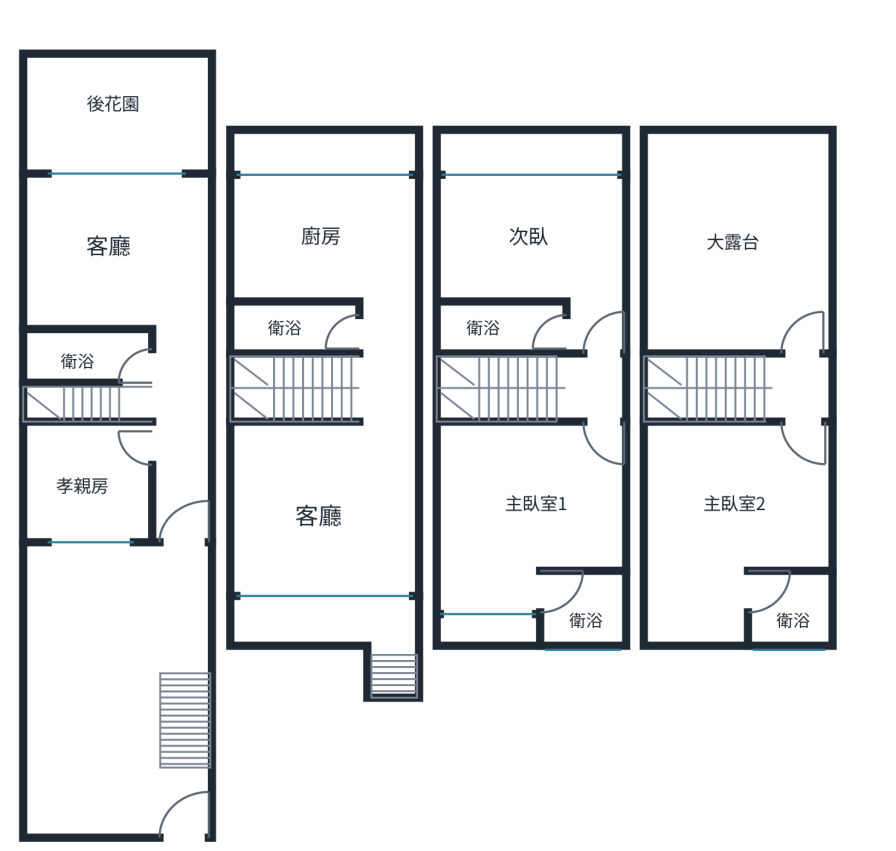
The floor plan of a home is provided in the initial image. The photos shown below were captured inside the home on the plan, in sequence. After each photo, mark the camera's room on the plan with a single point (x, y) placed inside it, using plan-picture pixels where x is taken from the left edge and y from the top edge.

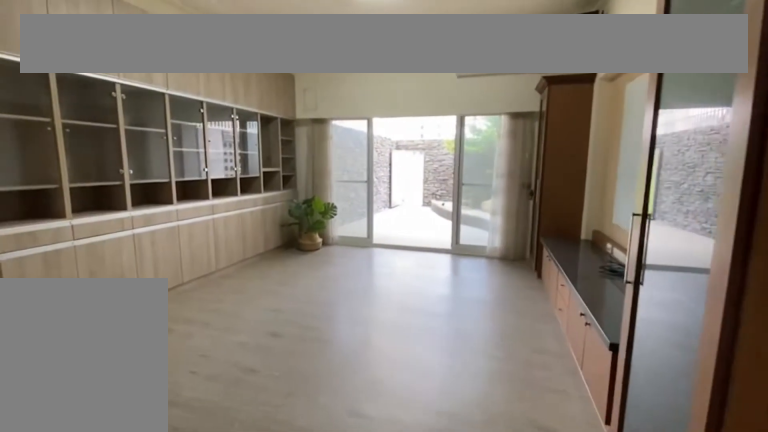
(110, 252)
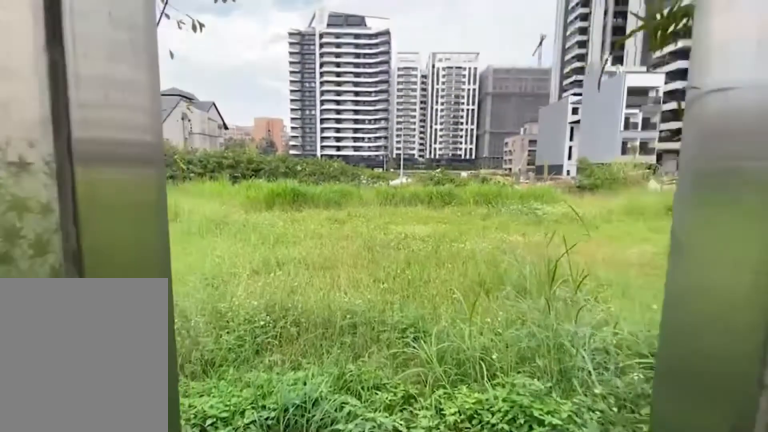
(95, 138)
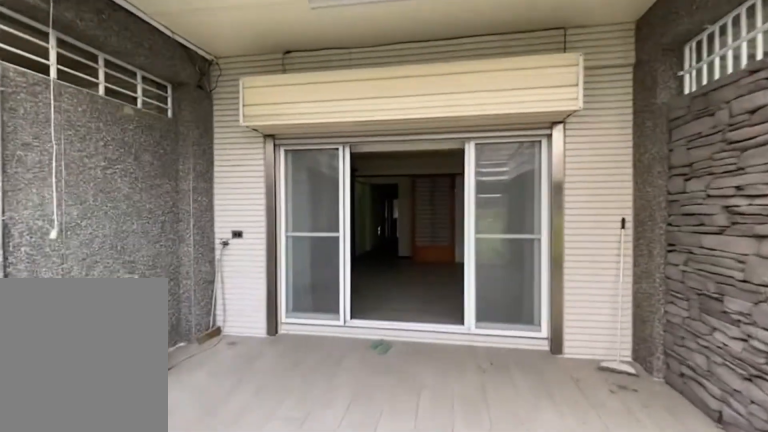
(95, 137)
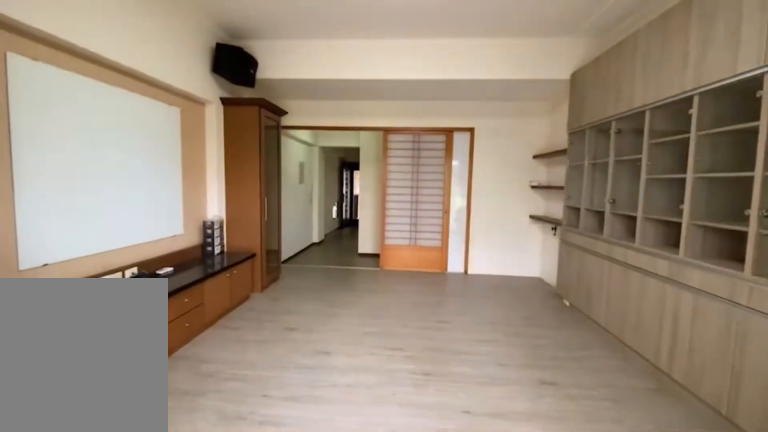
(94, 272)
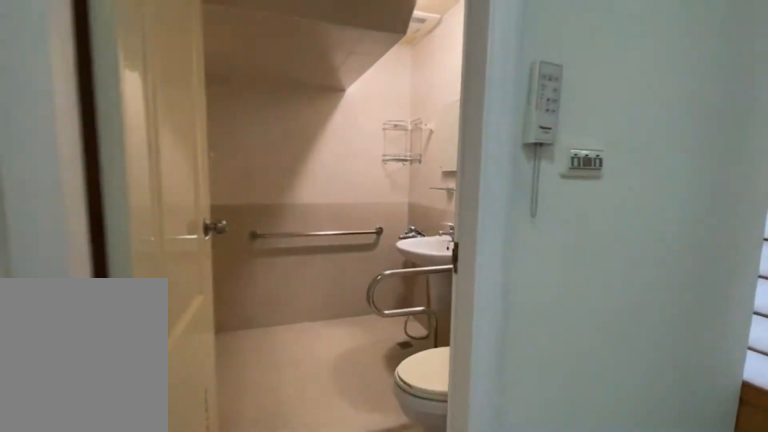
(93, 341)
